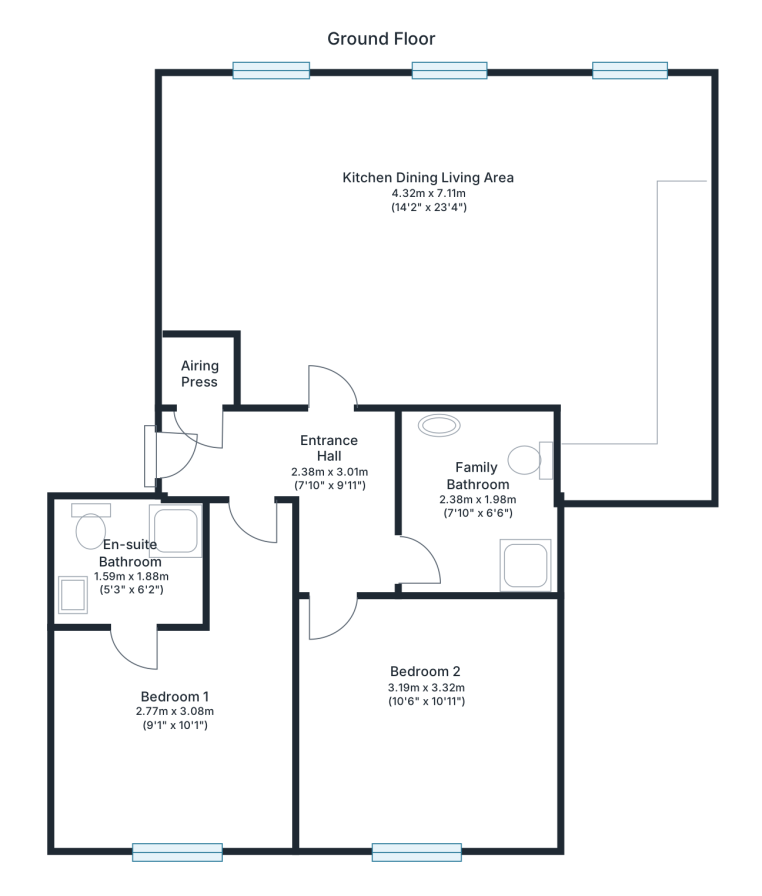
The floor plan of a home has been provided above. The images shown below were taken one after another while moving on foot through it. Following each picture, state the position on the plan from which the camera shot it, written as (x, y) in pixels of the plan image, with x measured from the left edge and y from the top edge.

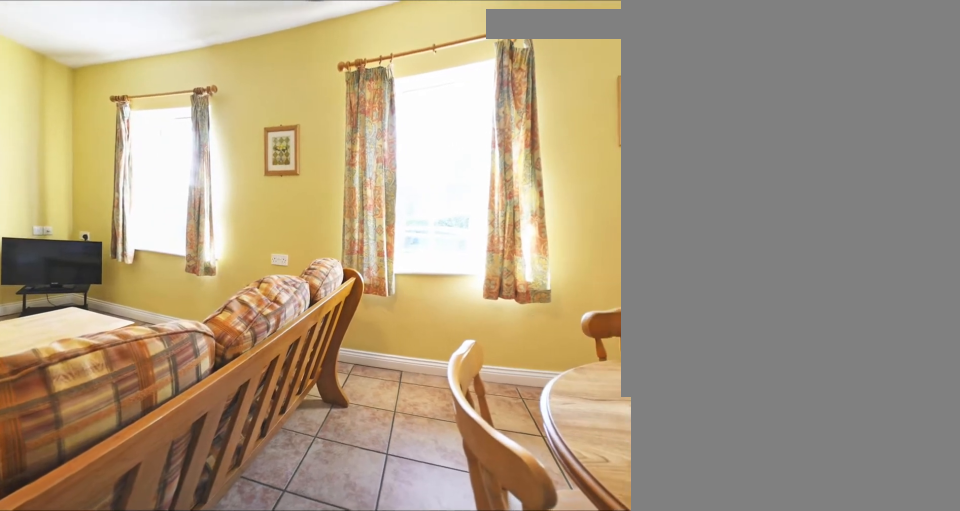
(450, 224)
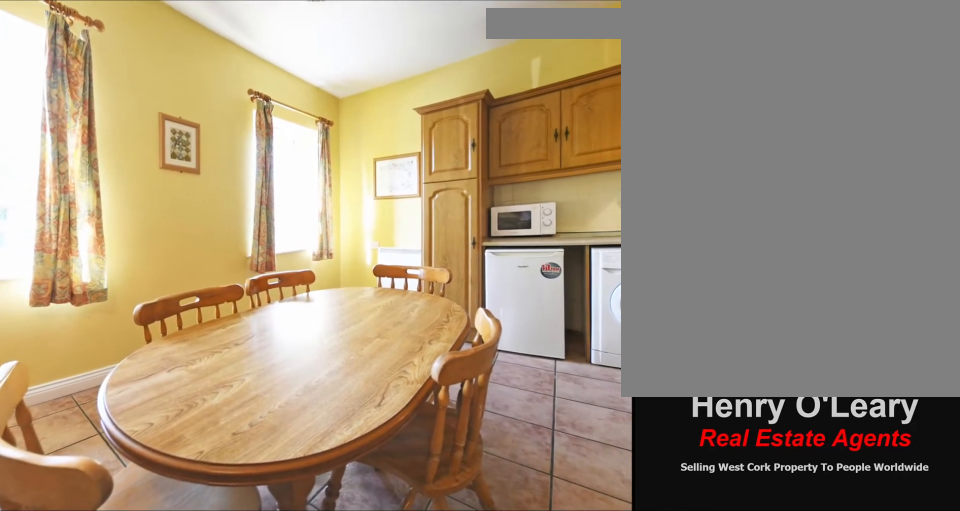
(450, 224)
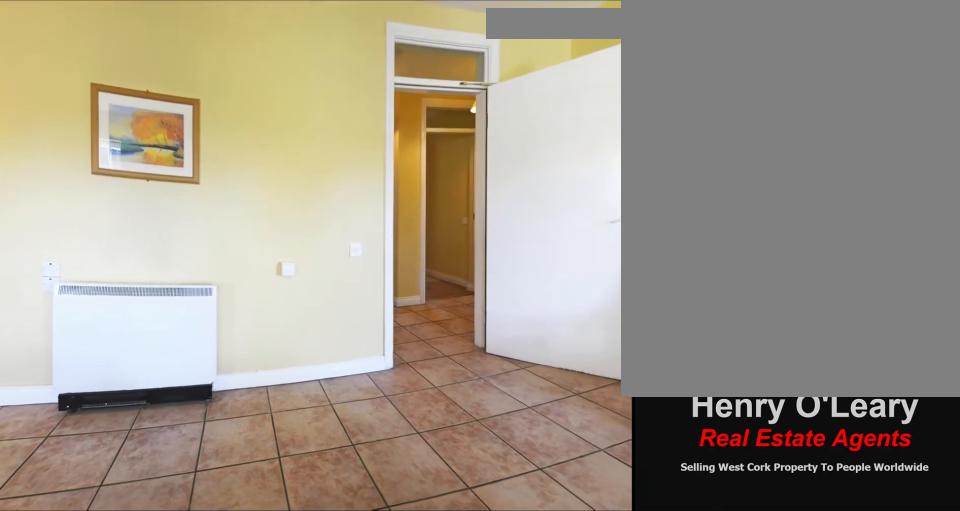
(450, 225)
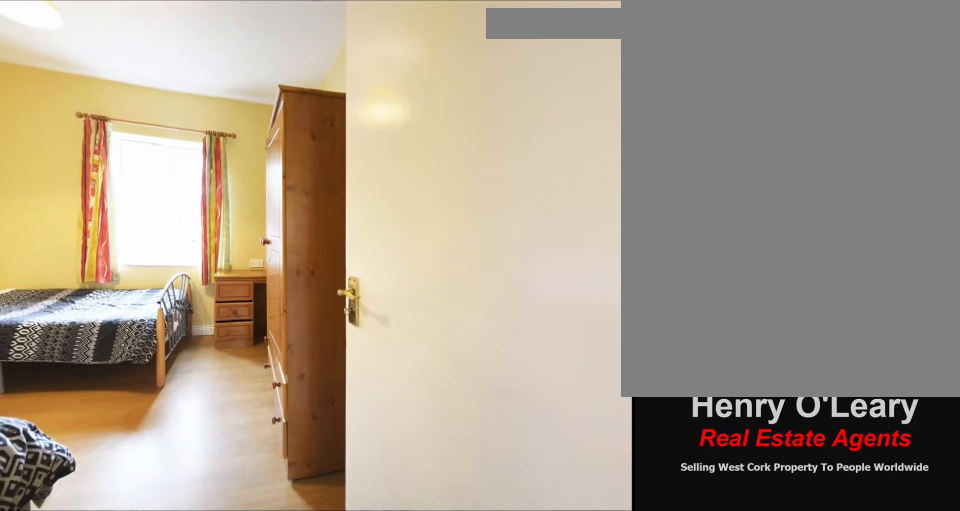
(331, 594)
